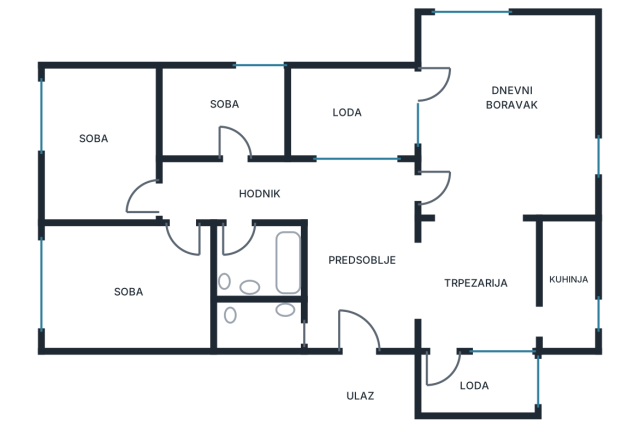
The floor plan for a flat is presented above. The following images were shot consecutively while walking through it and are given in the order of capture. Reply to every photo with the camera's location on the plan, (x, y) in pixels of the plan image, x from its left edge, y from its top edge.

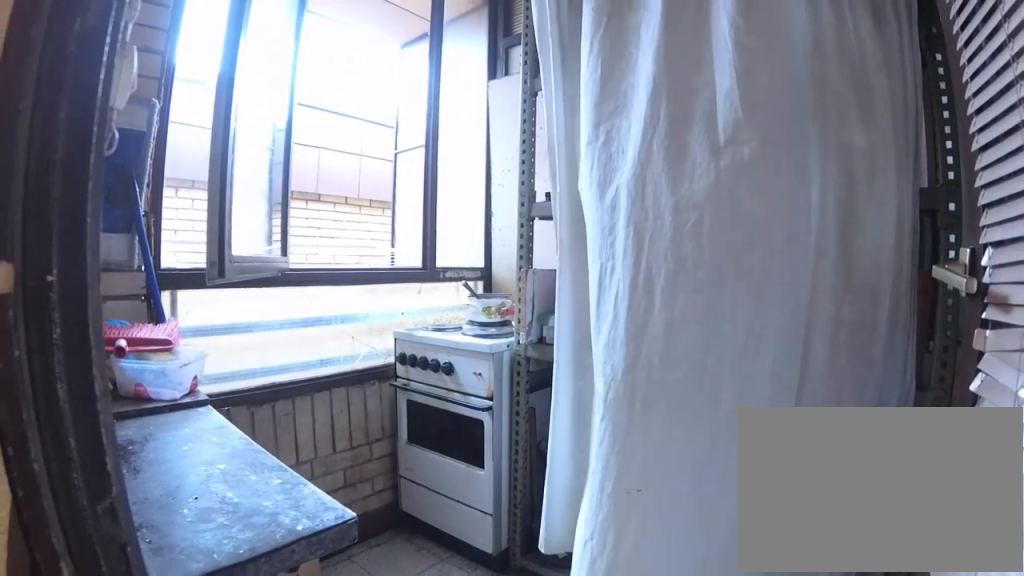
(441, 350)
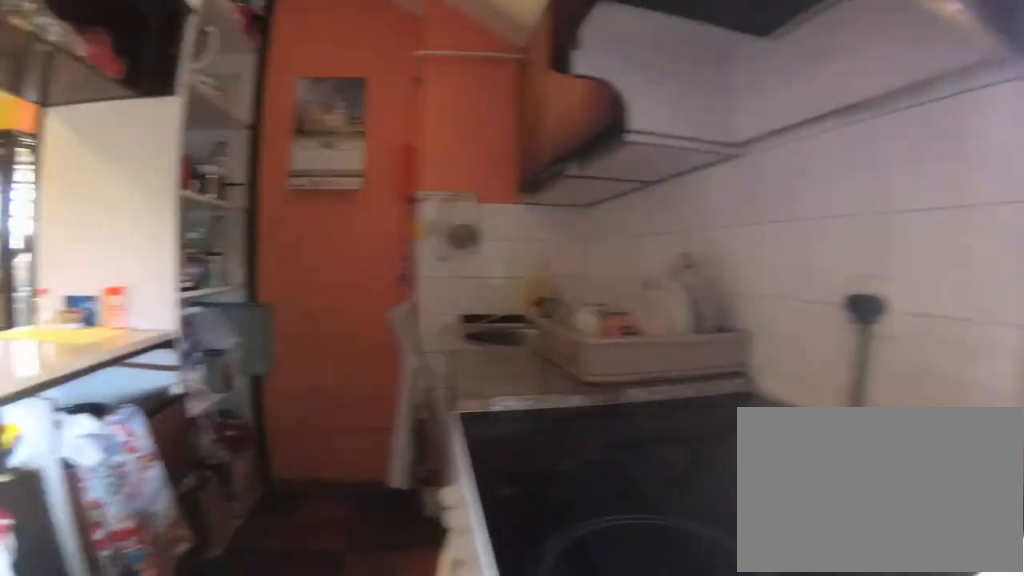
(566, 347)
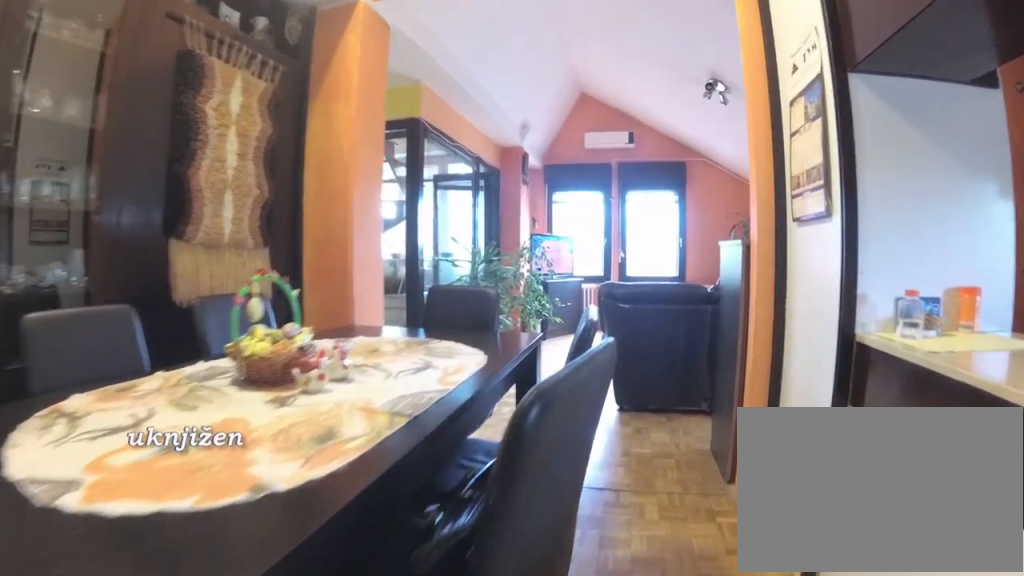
(519, 324)
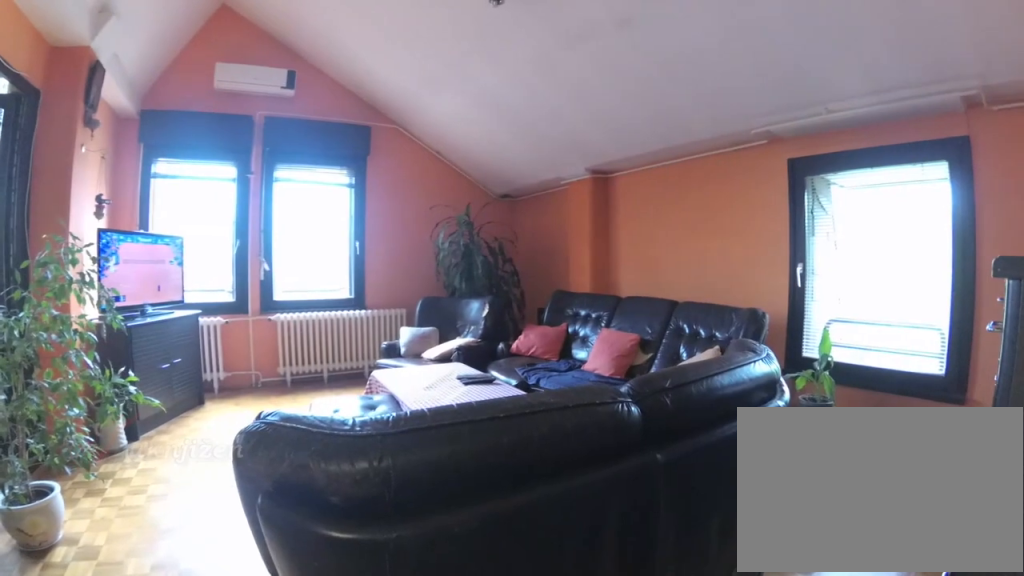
(504, 220)
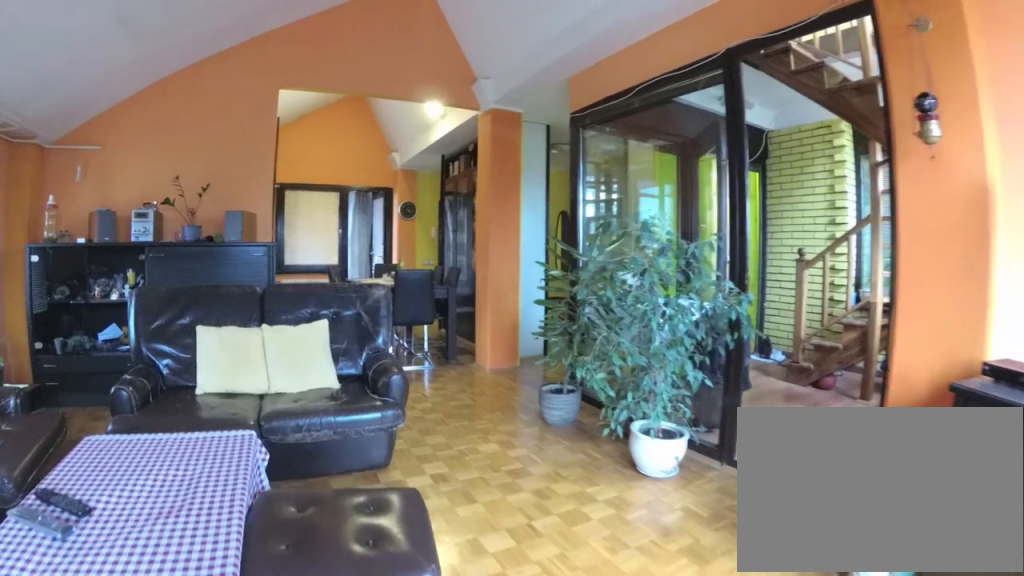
(500, 64)
